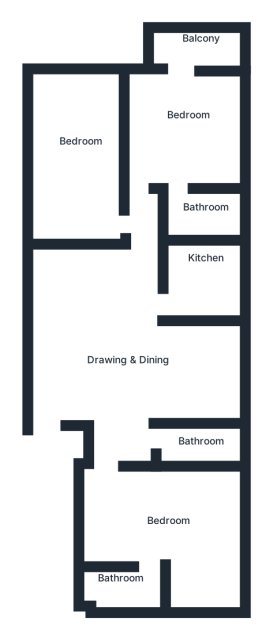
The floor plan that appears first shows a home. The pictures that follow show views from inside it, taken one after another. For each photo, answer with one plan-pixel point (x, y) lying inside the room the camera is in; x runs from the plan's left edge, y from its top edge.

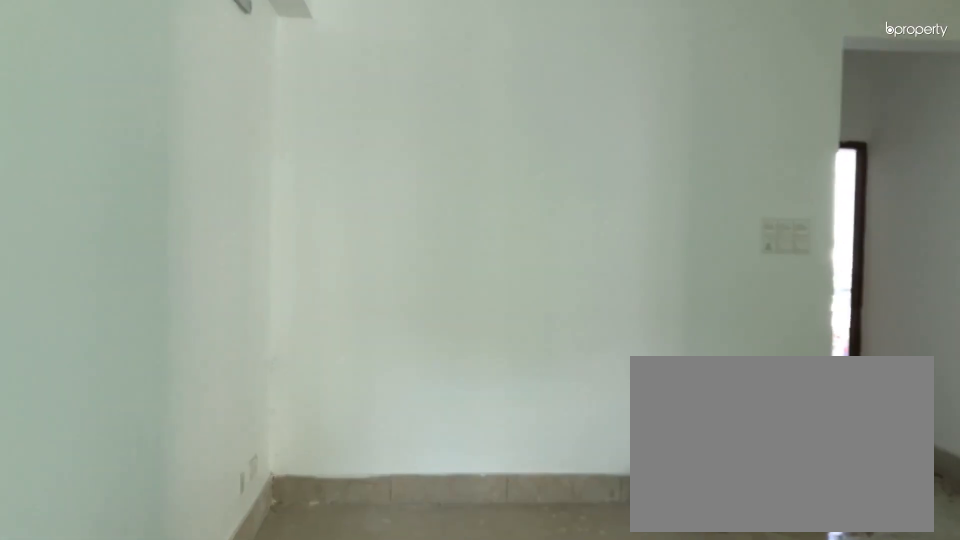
(112, 361)
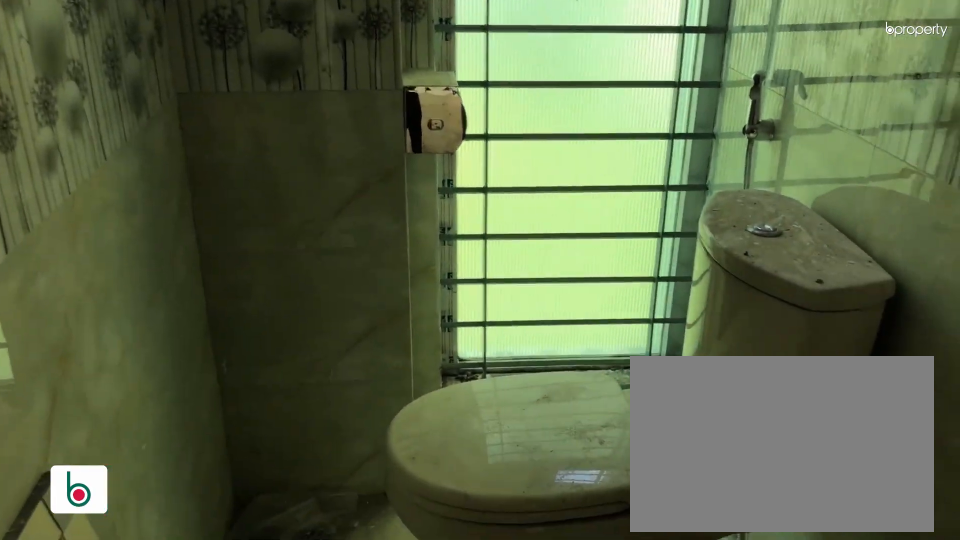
(193, 443)
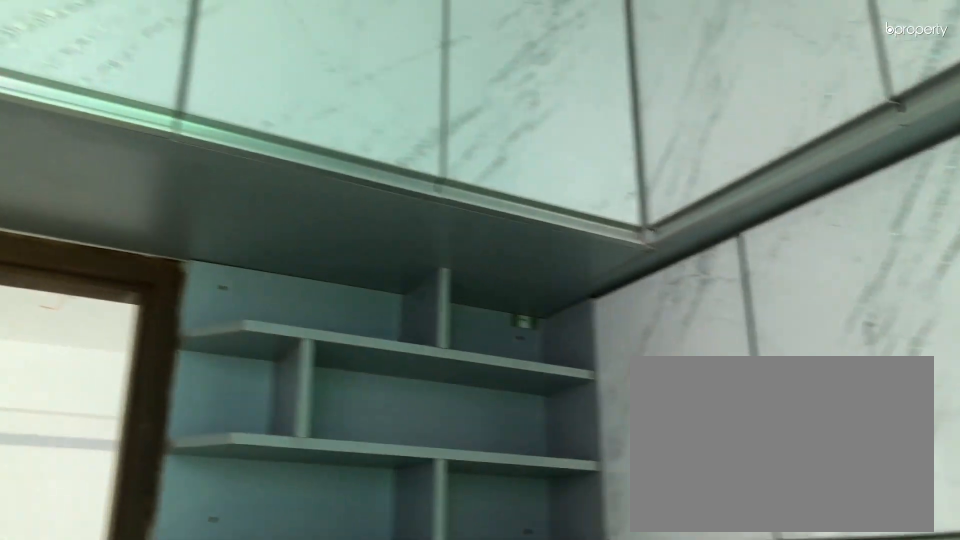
(196, 280)
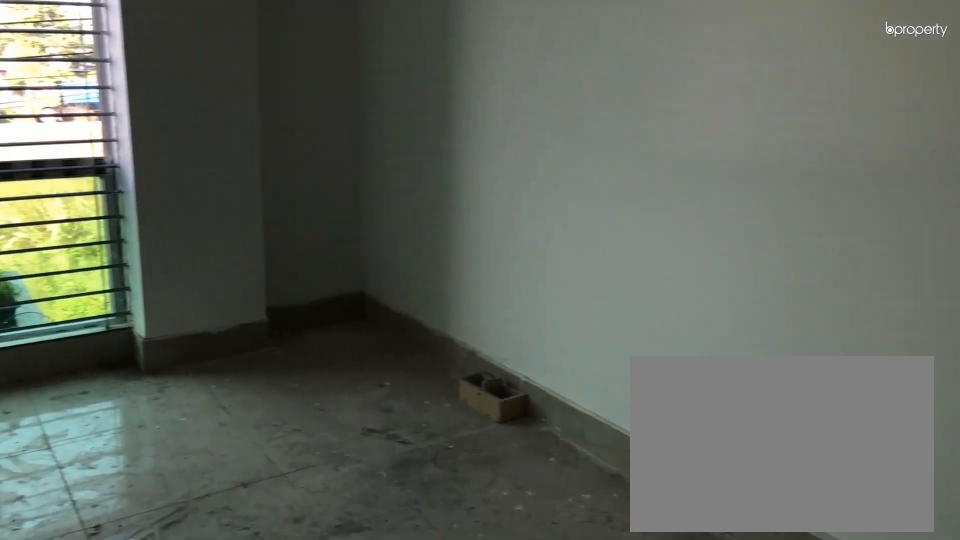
(86, 168)
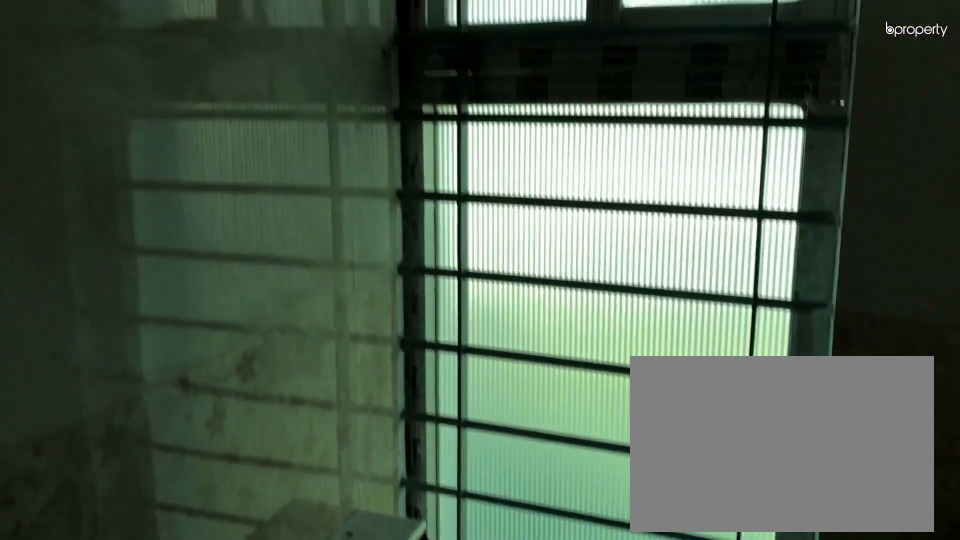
(199, 211)
